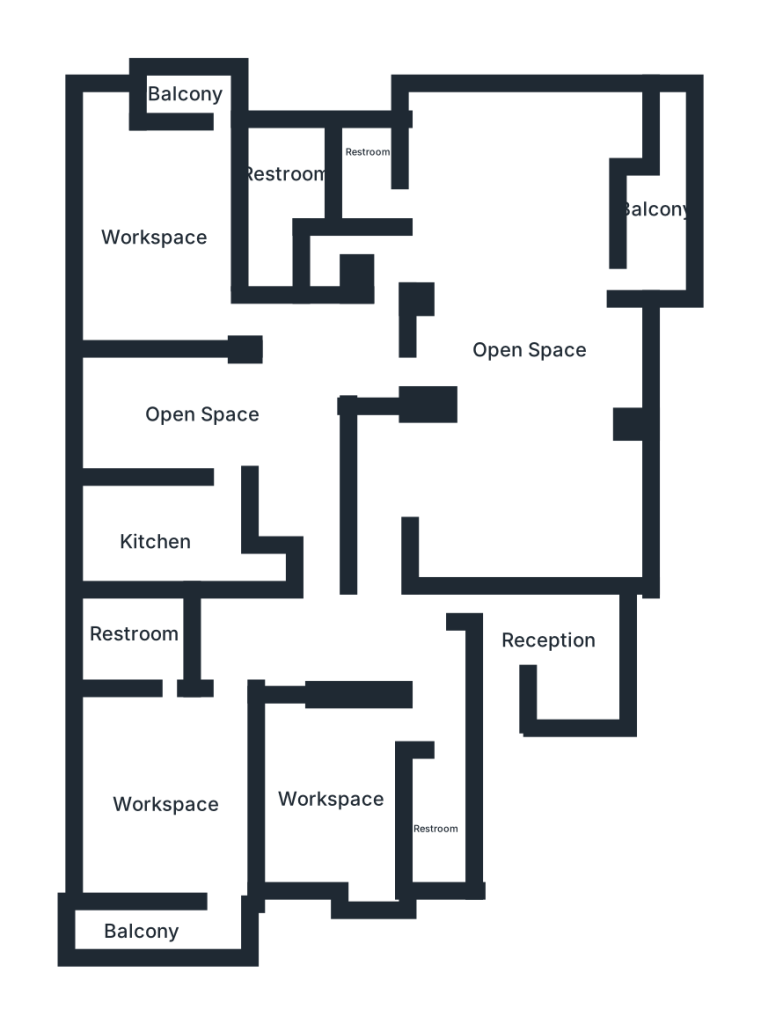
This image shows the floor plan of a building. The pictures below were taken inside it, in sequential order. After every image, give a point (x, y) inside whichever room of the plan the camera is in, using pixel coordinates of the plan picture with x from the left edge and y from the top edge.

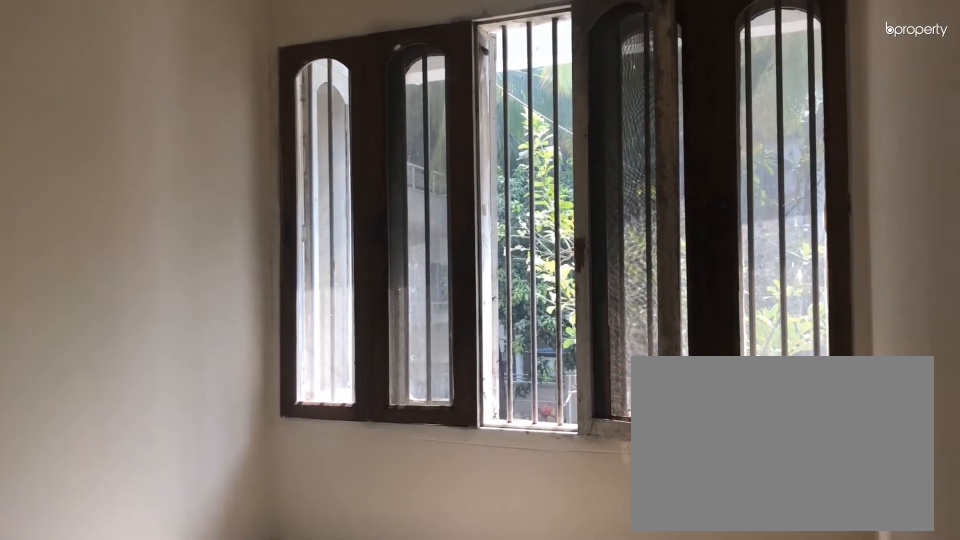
(546, 653)
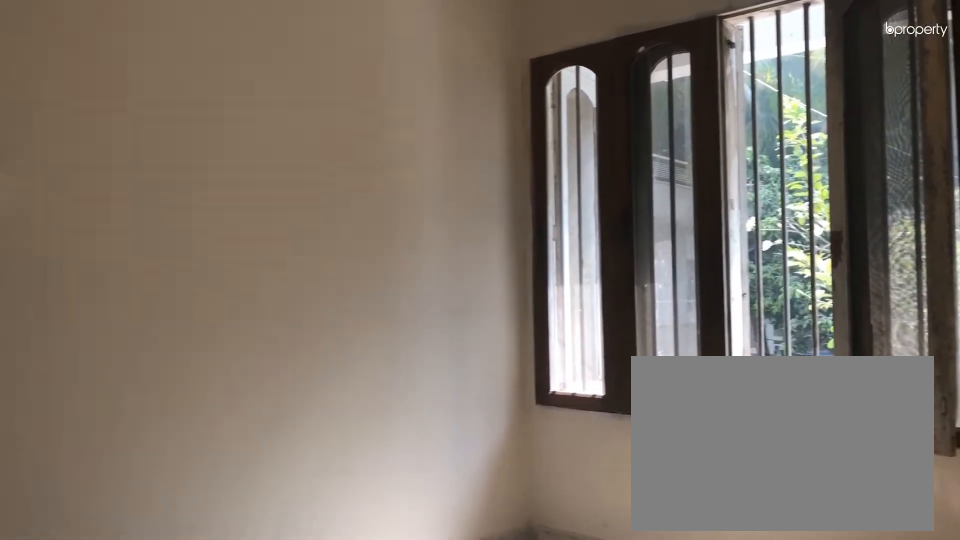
(546, 653)
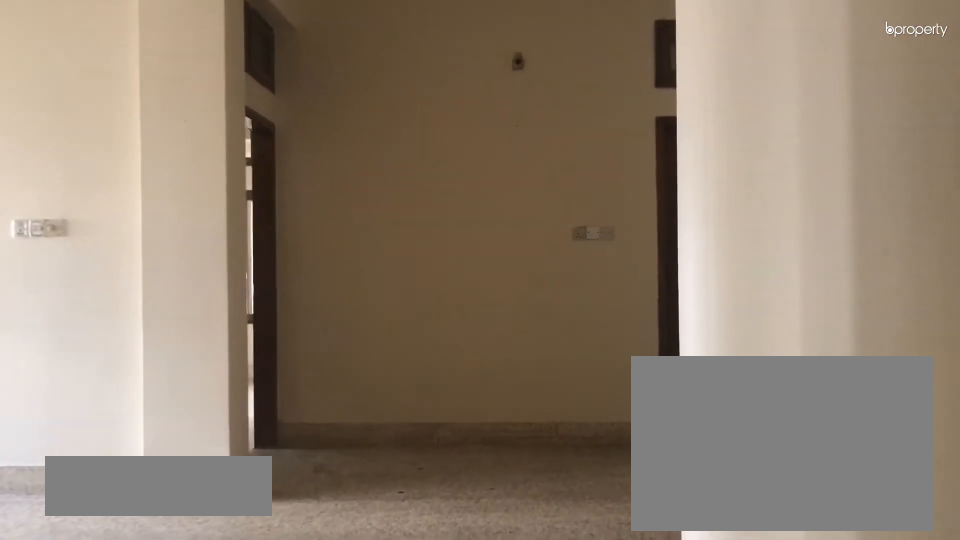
(270, 420)
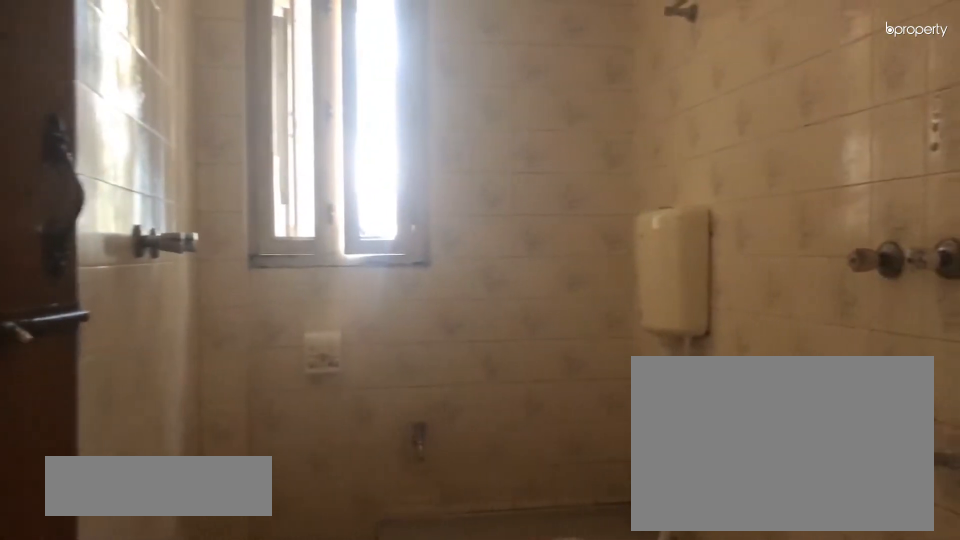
(437, 812)
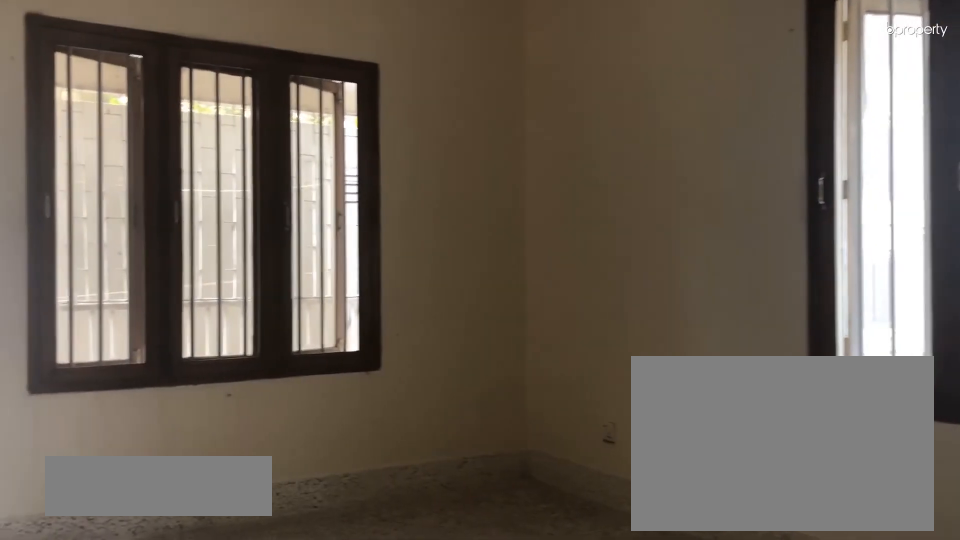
(173, 779)
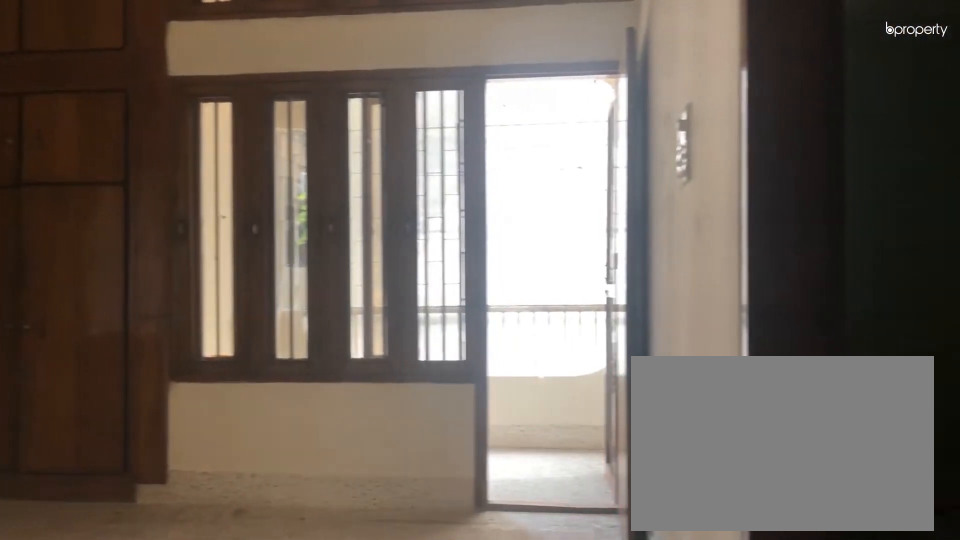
(155, 242)
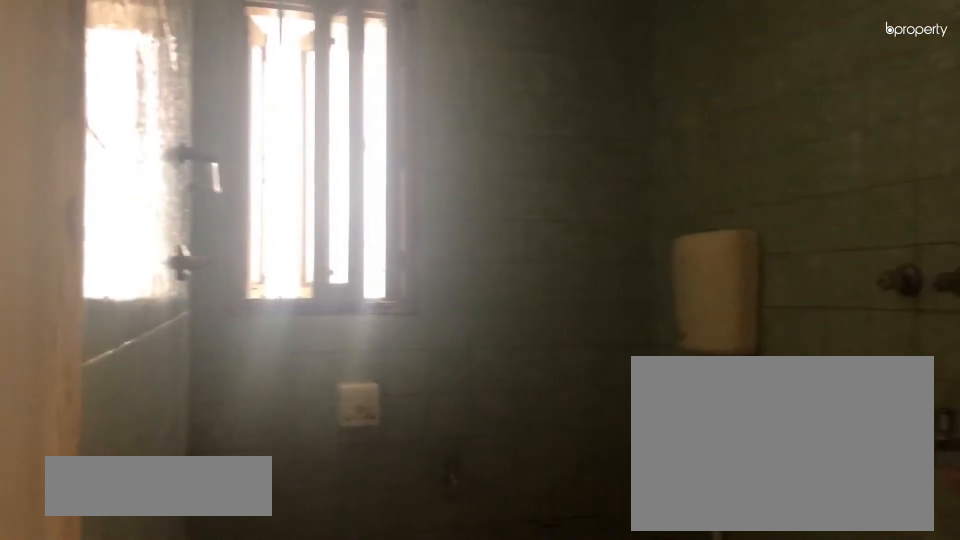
(288, 163)
